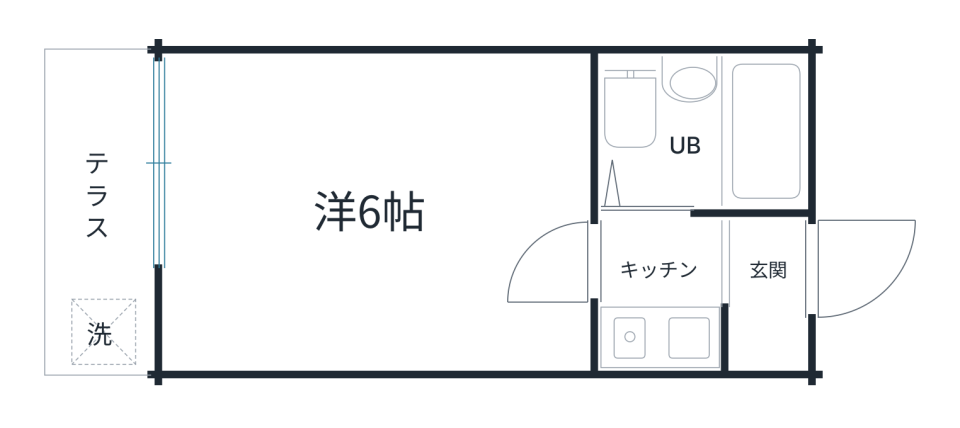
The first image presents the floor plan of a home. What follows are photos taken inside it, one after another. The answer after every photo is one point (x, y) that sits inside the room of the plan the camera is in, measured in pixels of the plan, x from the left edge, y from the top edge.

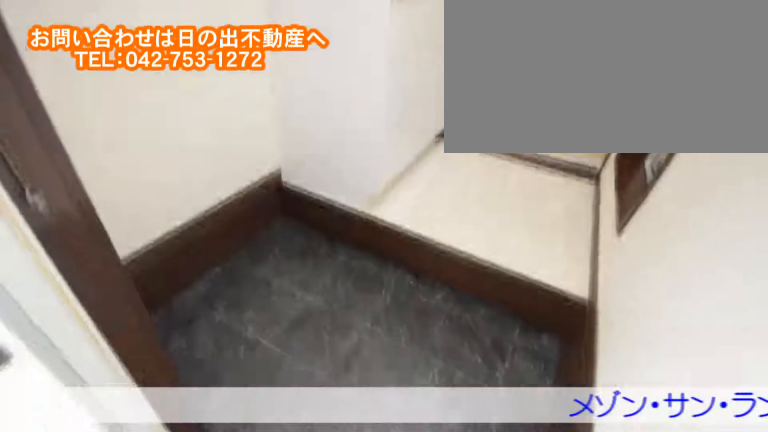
(736, 267)
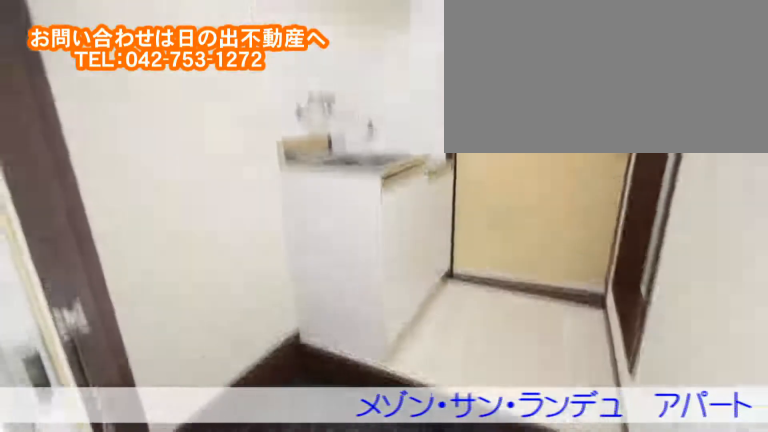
(735, 267)
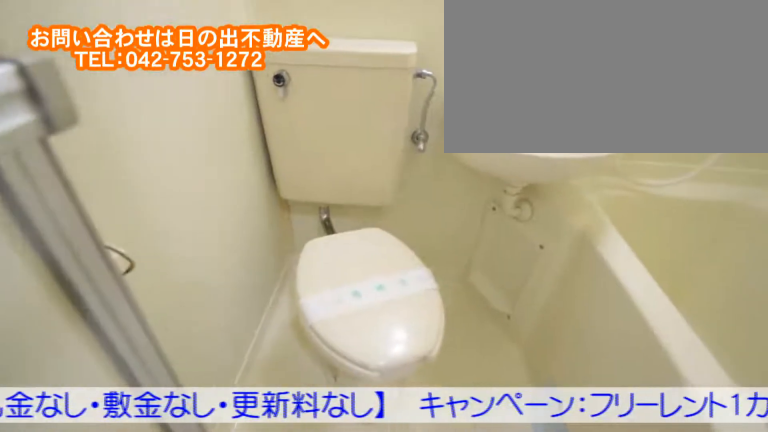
(747, 137)
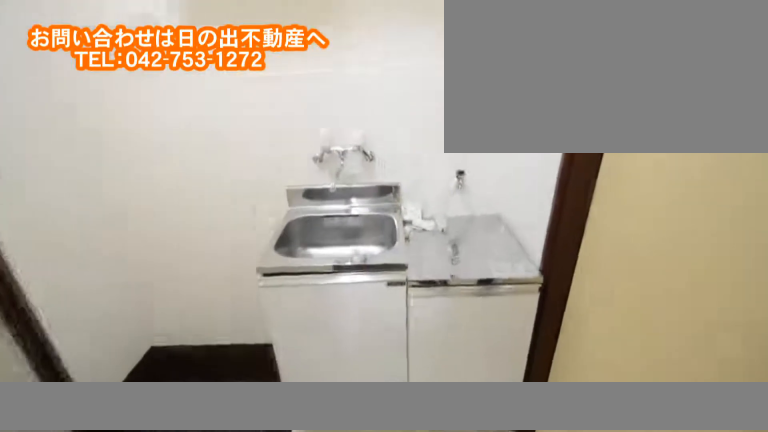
(661, 253)
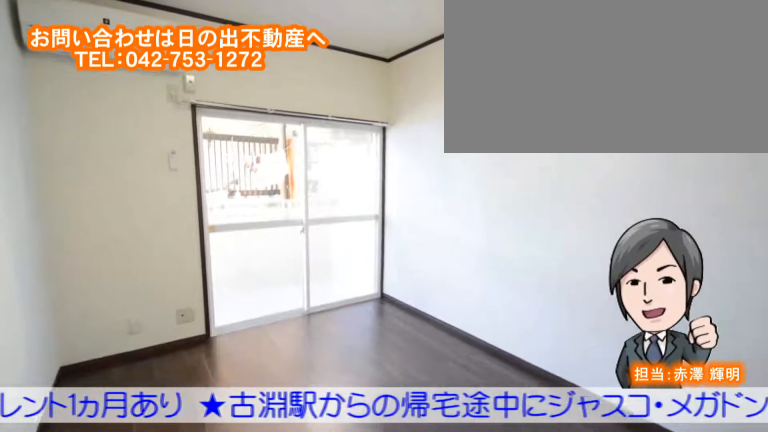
(261, 204)
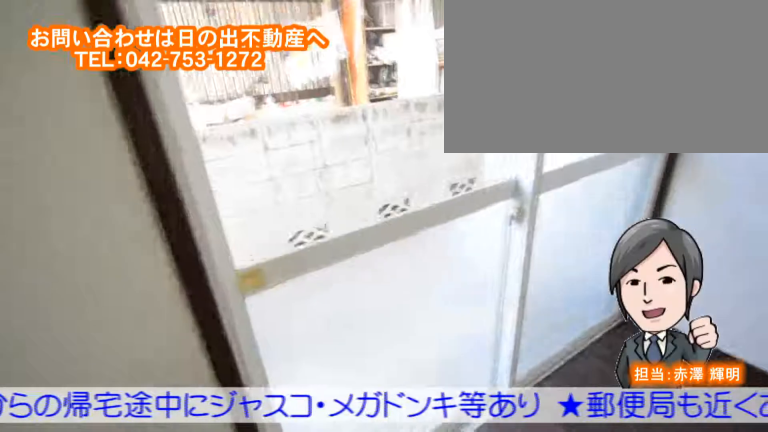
(262, 204)
